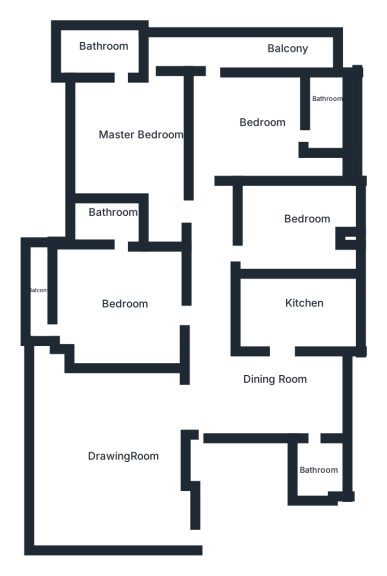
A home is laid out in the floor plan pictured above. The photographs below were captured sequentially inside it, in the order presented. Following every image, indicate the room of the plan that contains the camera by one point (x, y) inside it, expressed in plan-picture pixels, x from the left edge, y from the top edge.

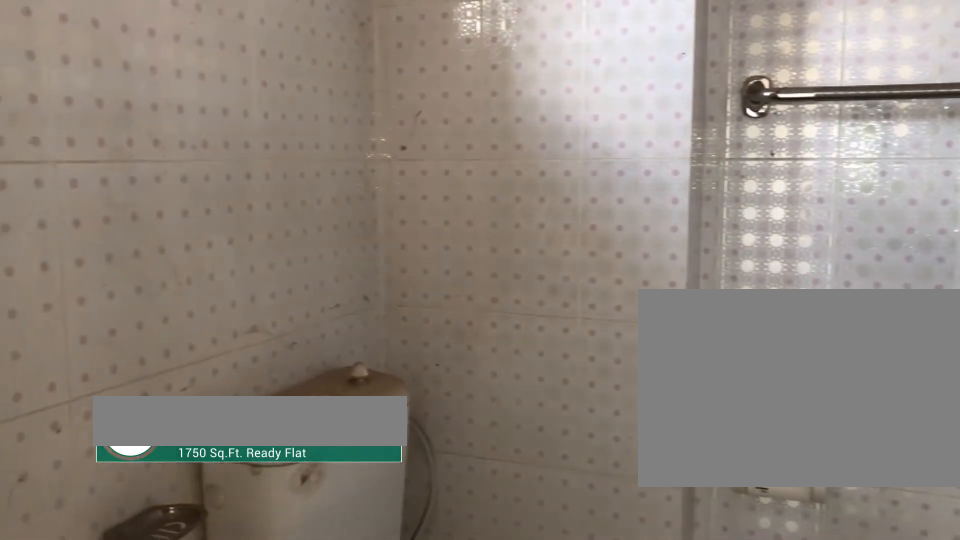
(316, 465)
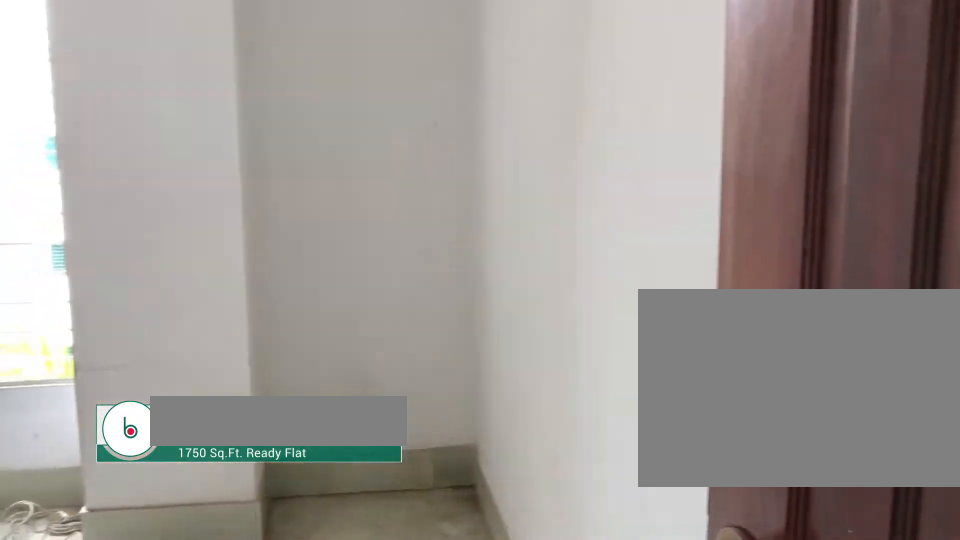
(313, 237)
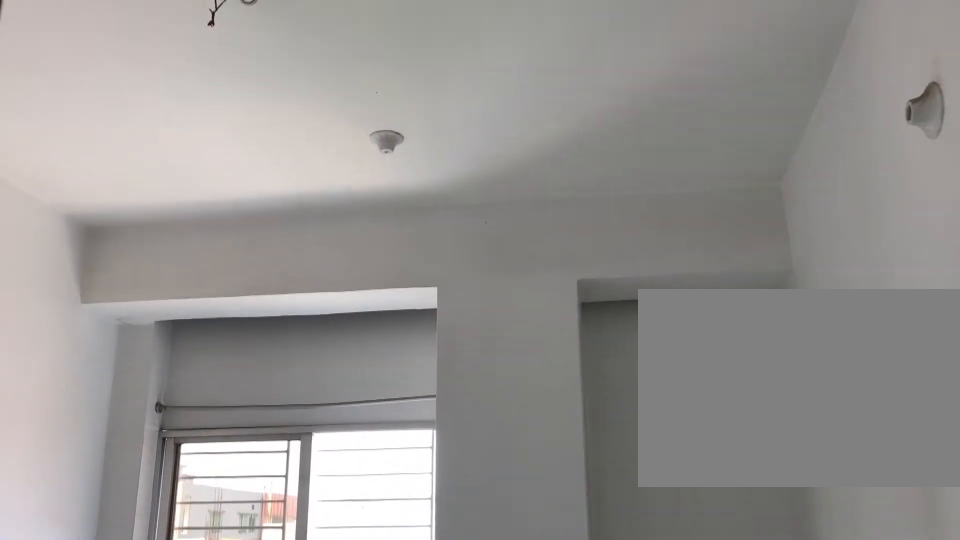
(313, 236)
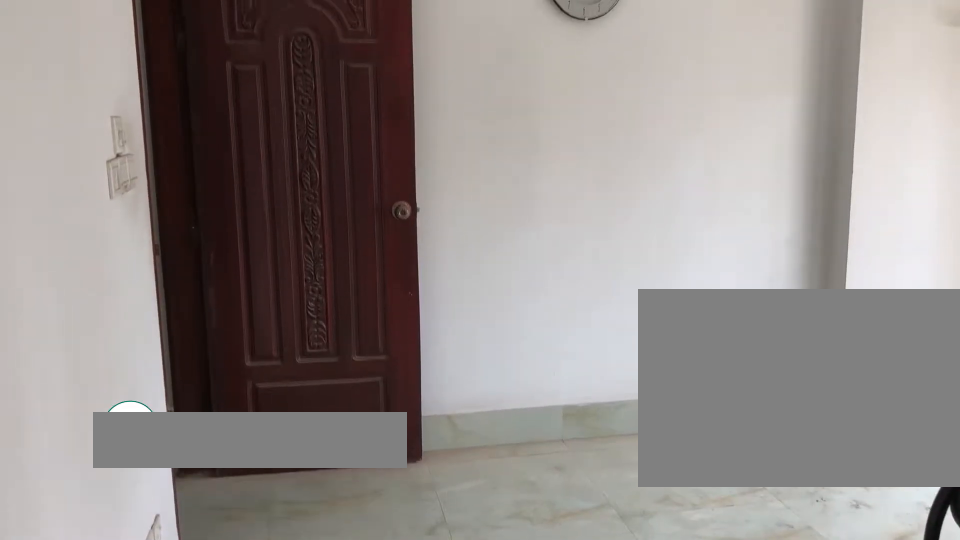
(253, 126)
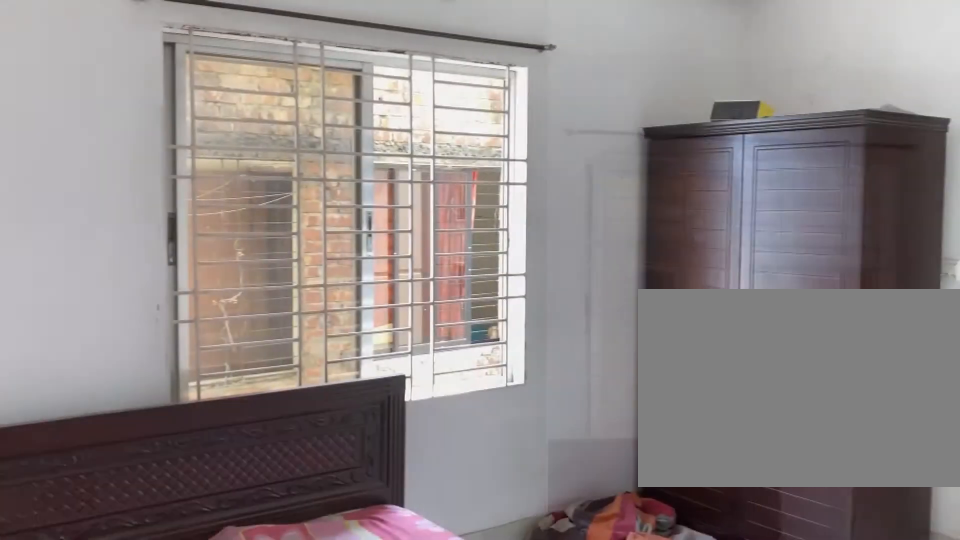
(125, 157)
